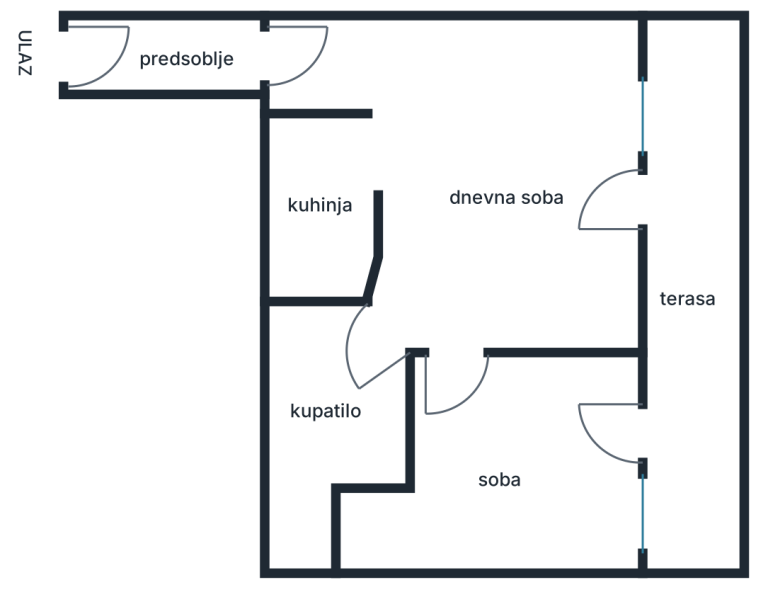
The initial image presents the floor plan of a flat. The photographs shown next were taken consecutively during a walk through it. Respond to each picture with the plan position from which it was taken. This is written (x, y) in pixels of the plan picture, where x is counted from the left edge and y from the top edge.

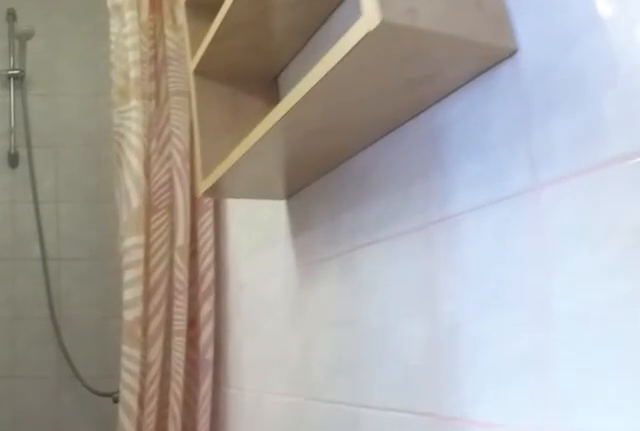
(329, 352)
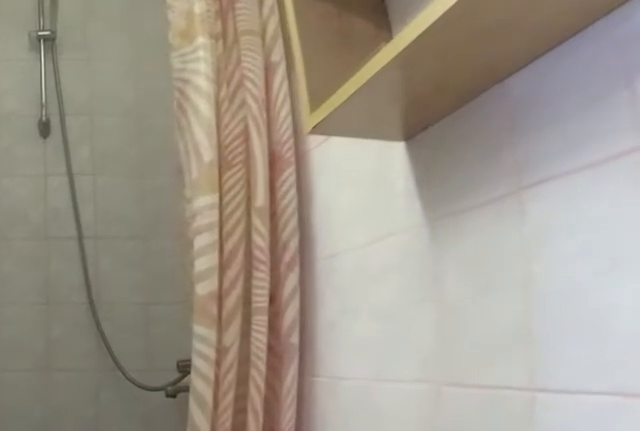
(314, 388)
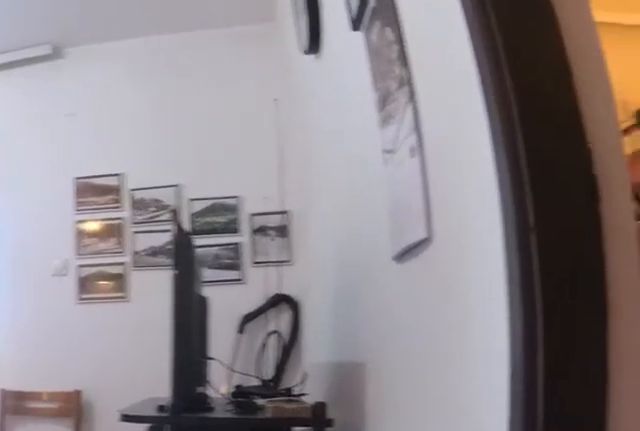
(403, 312)
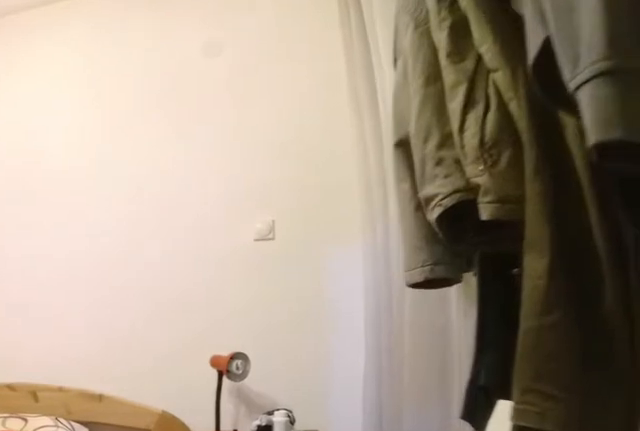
(451, 354)
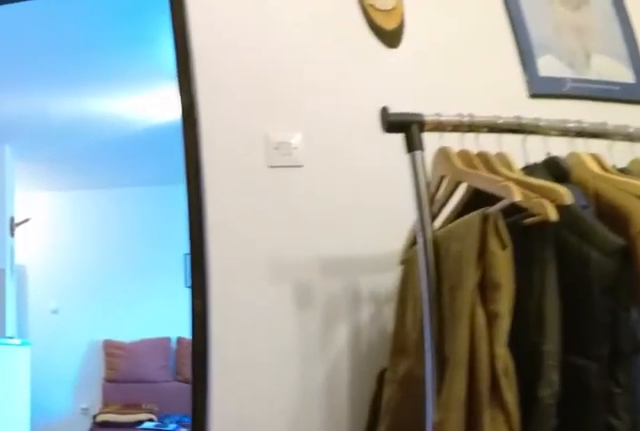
(452, 436)
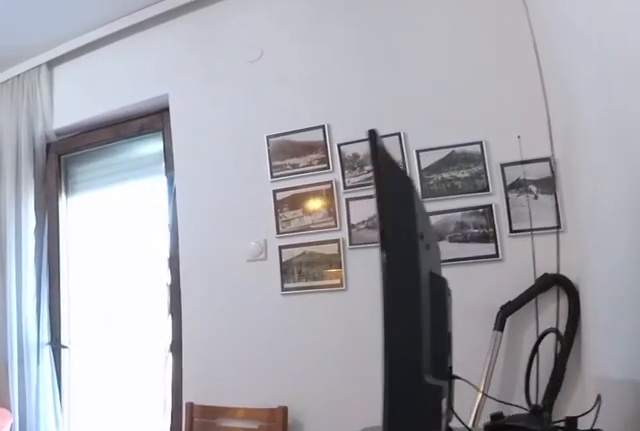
(480, 320)
